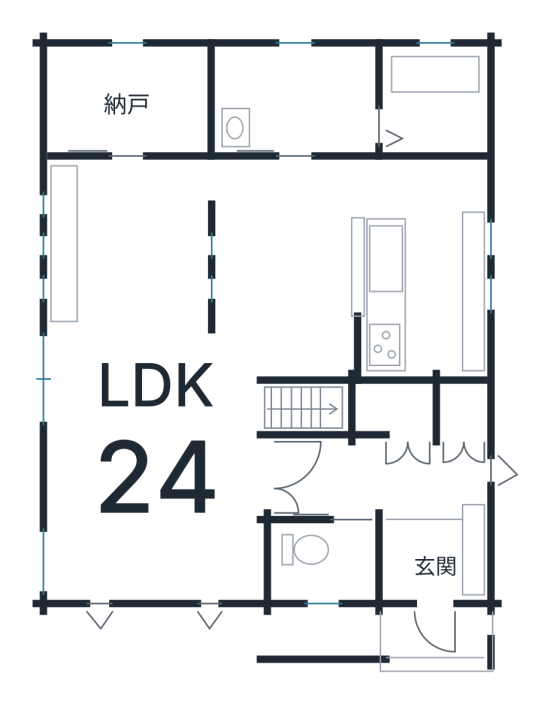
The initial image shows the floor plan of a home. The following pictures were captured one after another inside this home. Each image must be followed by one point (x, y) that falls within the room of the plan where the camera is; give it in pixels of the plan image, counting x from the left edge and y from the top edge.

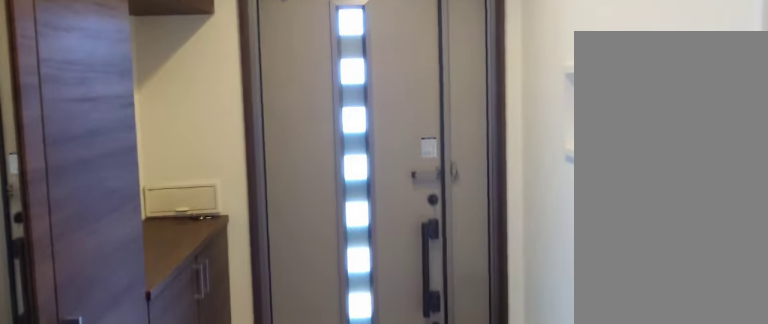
(442, 545)
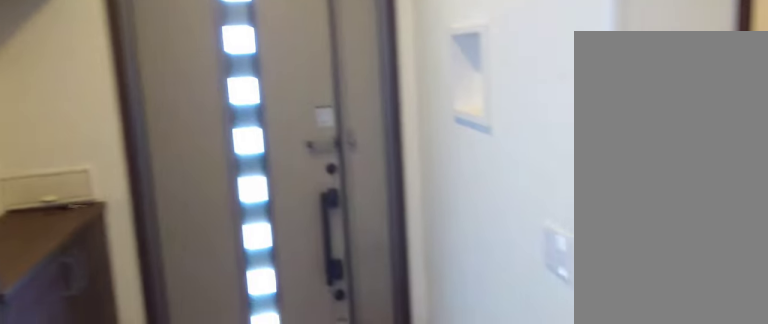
(442, 545)
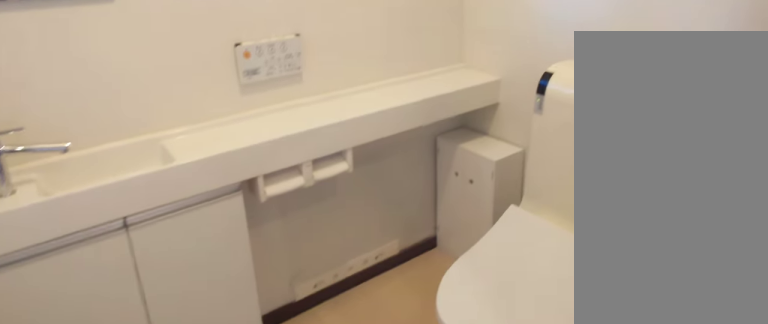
(322, 561)
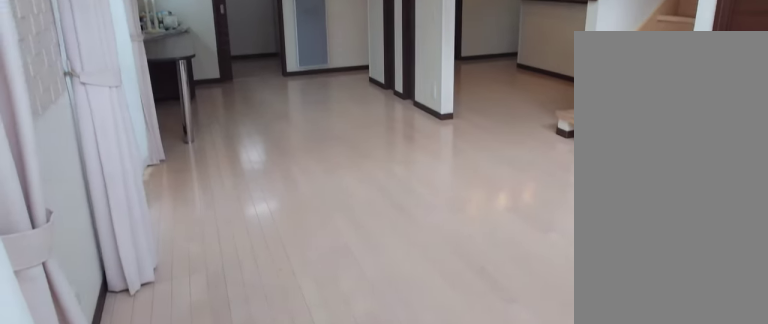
(161, 390)
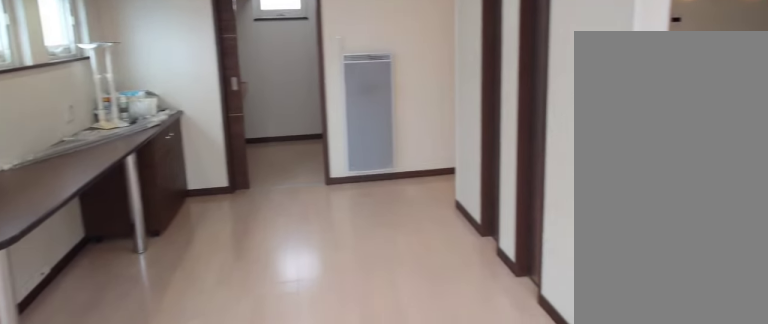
(161, 390)
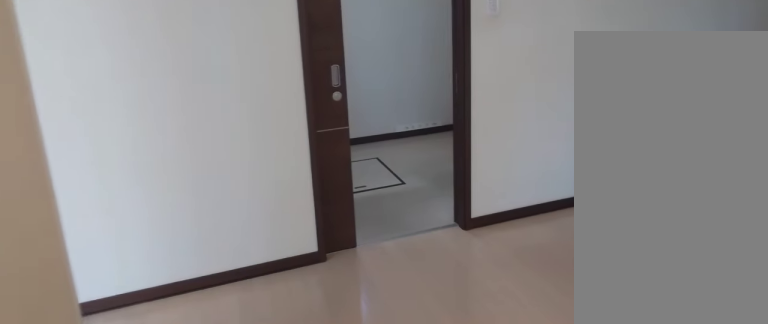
(272, 276)
